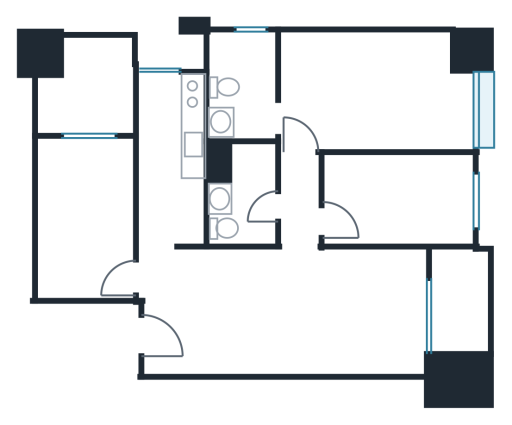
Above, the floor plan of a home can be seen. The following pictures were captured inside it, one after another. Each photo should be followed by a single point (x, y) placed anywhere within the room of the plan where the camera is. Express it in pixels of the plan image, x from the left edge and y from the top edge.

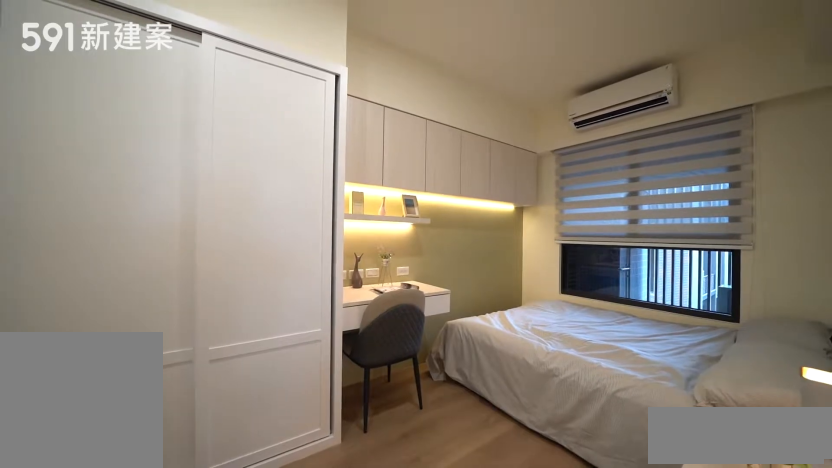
(83, 214)
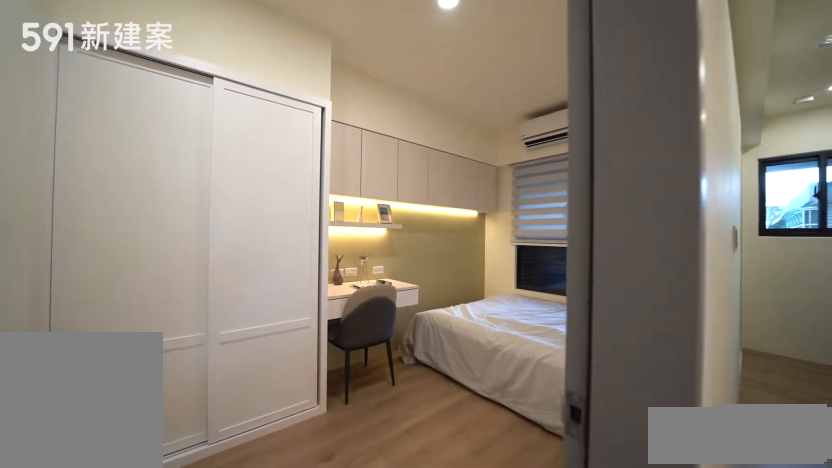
(83, 214)
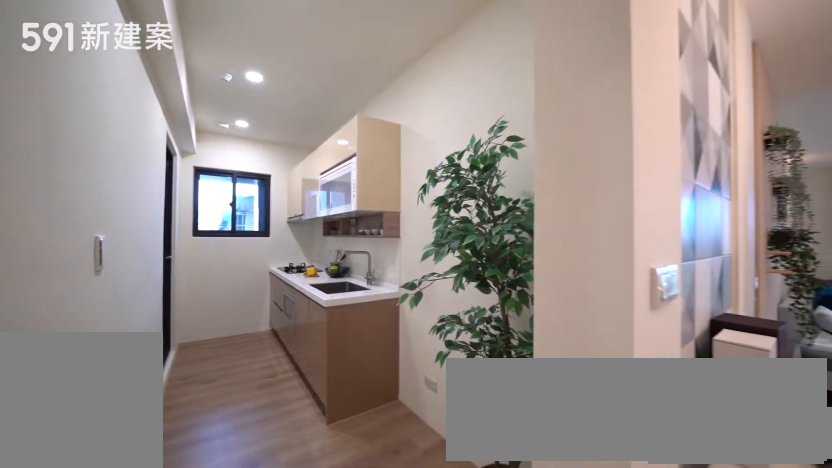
(171, 149)
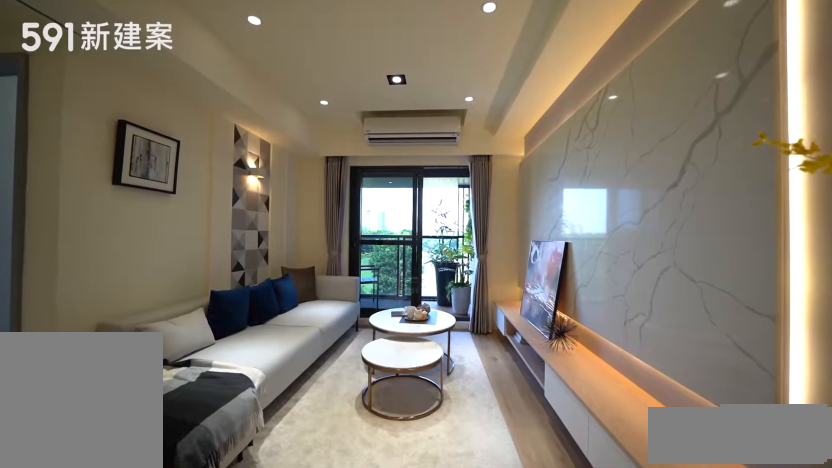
(360, 313)
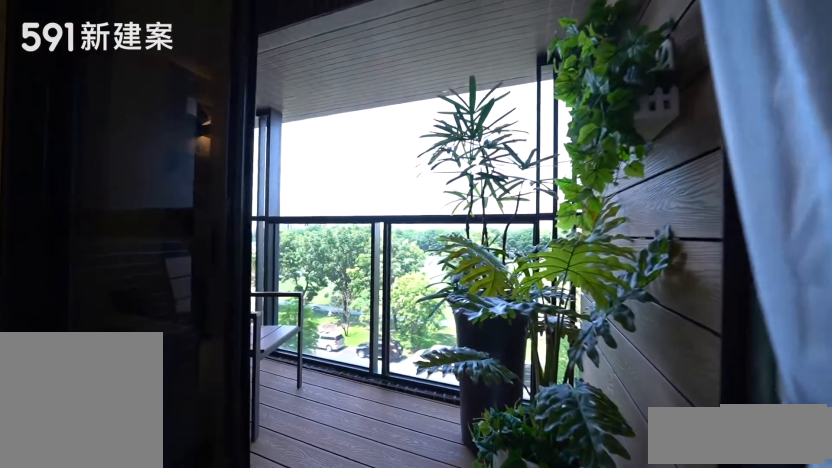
(462, 298)
